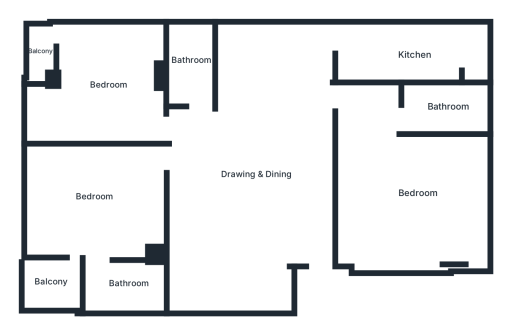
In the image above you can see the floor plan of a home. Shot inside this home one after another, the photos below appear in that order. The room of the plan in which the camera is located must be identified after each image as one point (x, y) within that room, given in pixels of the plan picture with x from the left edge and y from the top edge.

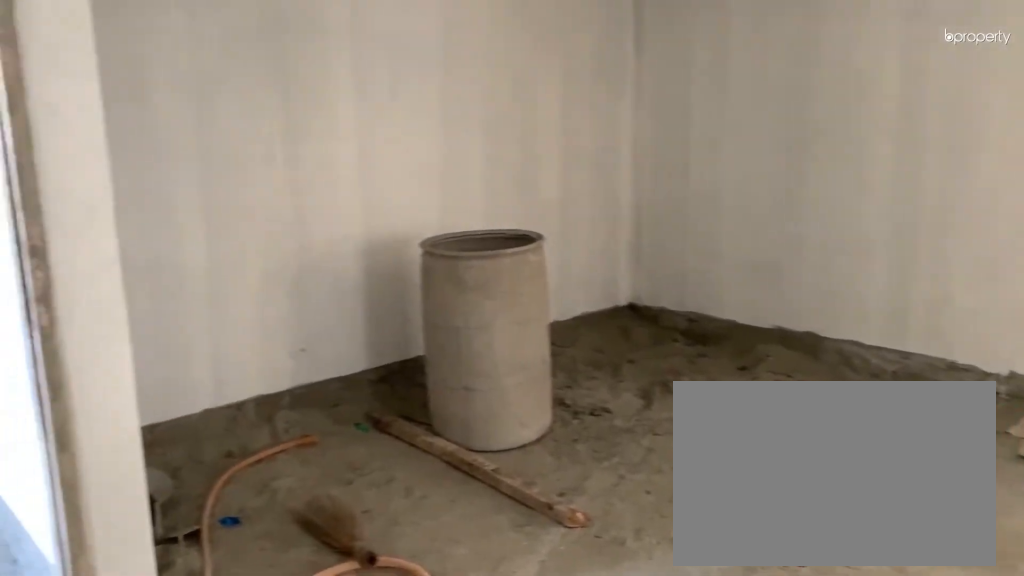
(257, 173)
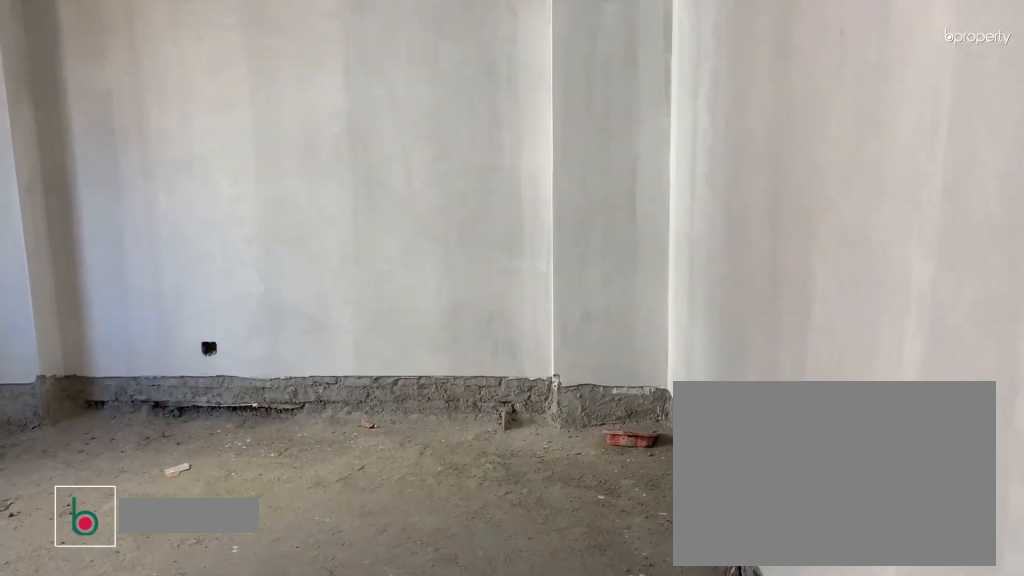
(417, 192)
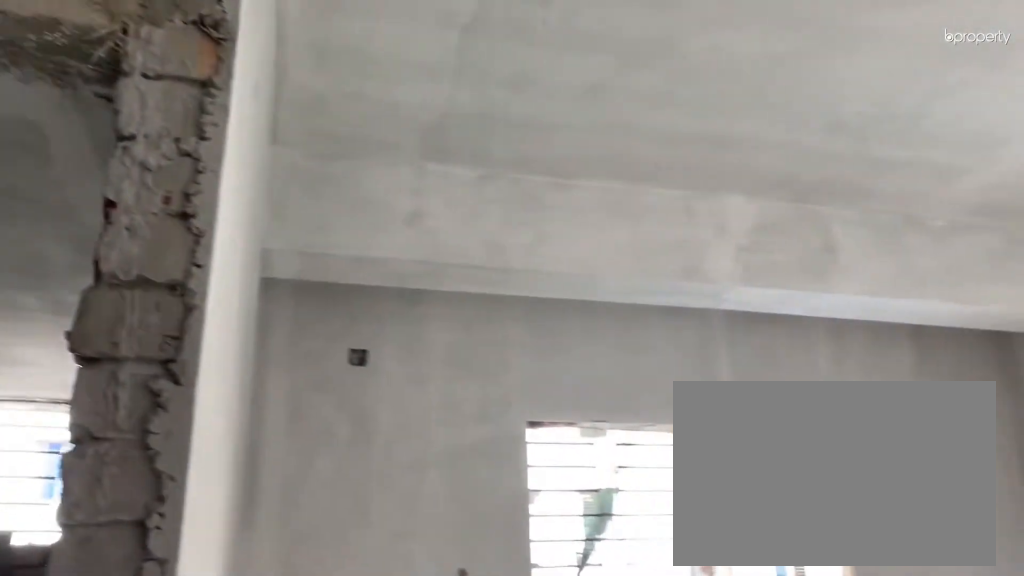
(417, 192)
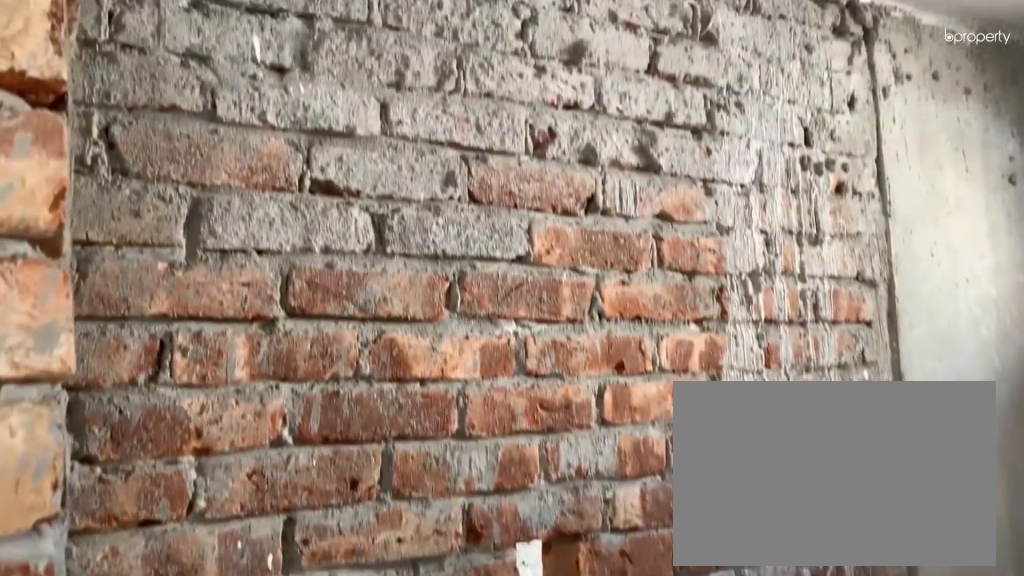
(449, 104)
